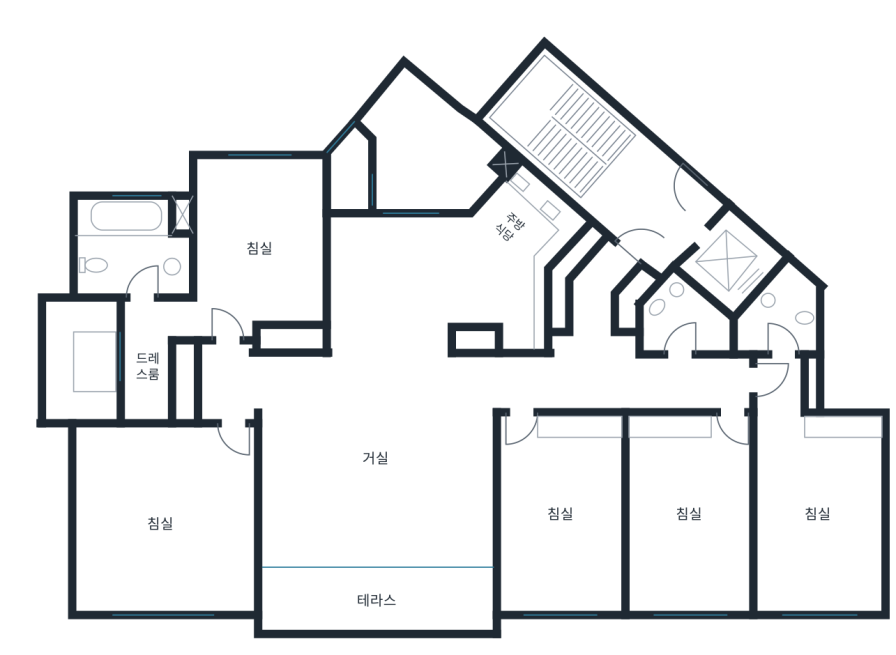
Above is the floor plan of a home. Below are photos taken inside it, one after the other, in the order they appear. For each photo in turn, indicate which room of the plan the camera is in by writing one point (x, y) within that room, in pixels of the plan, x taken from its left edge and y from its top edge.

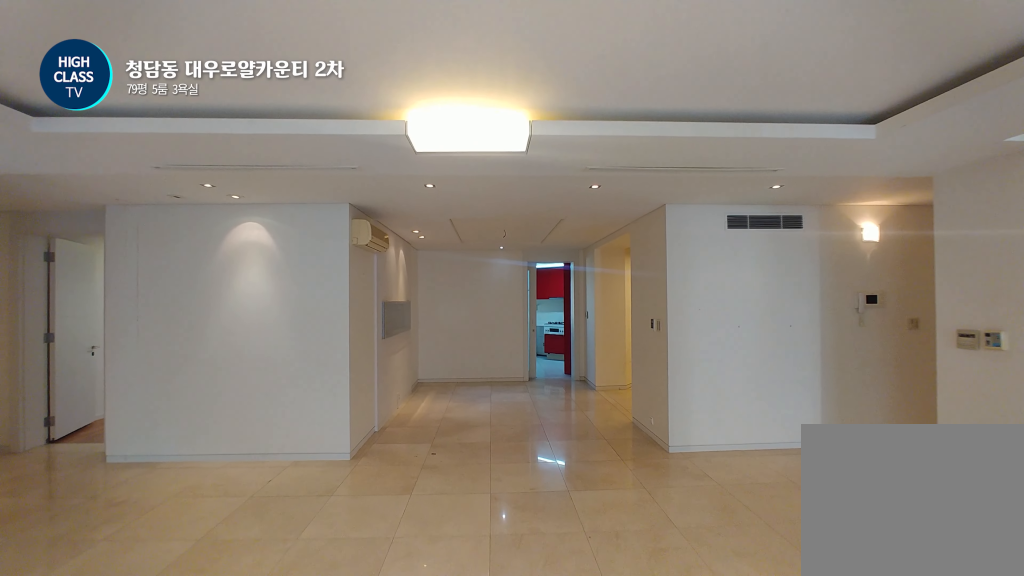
(376, 470)
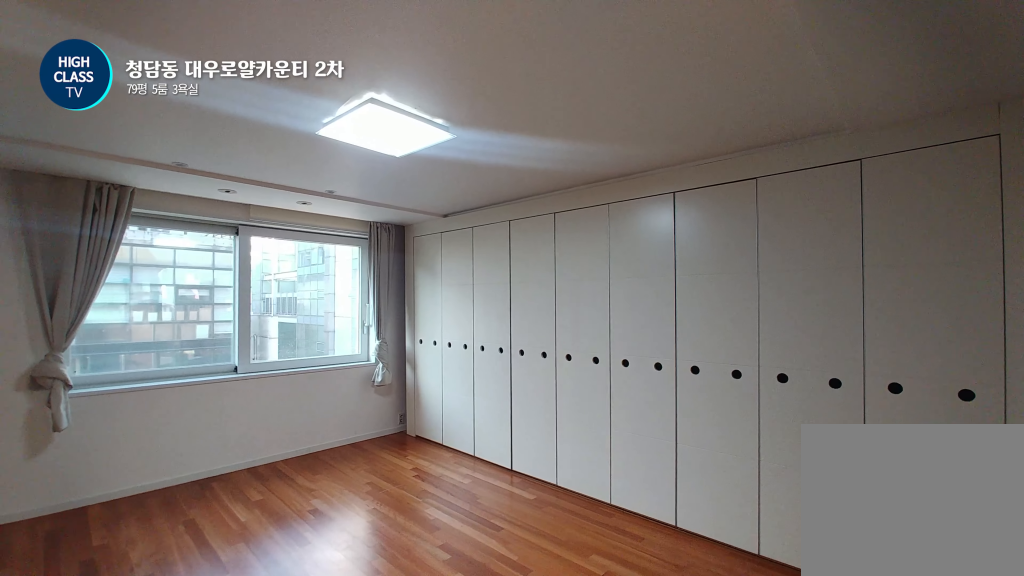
(165, 522)
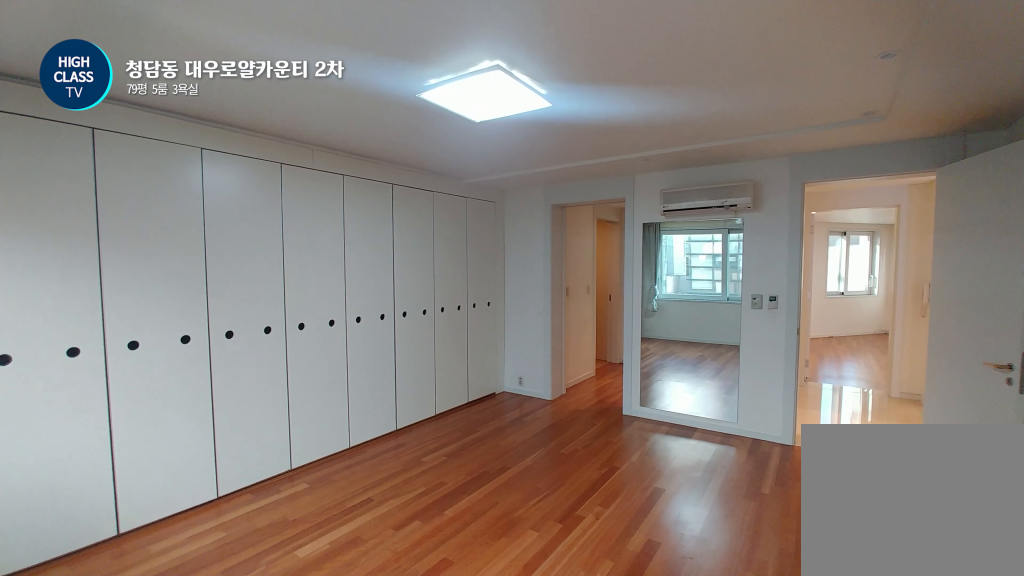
(165, 522)
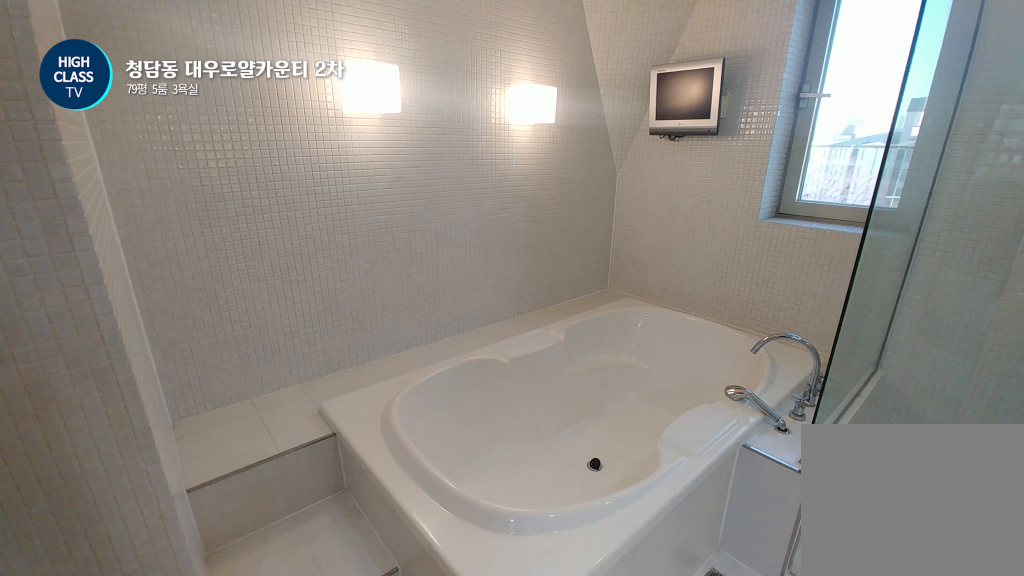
(134, 248)
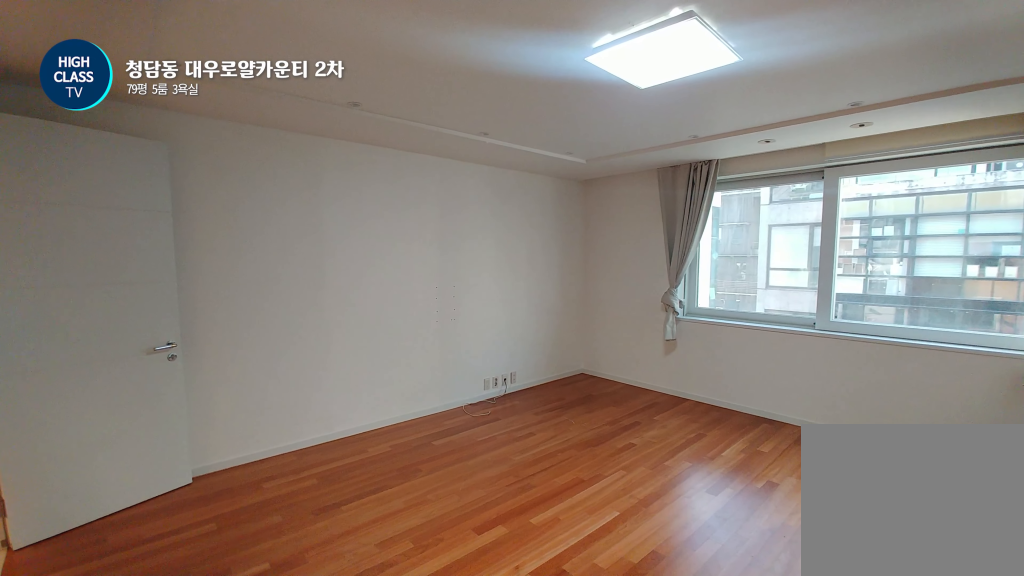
(162, 523)
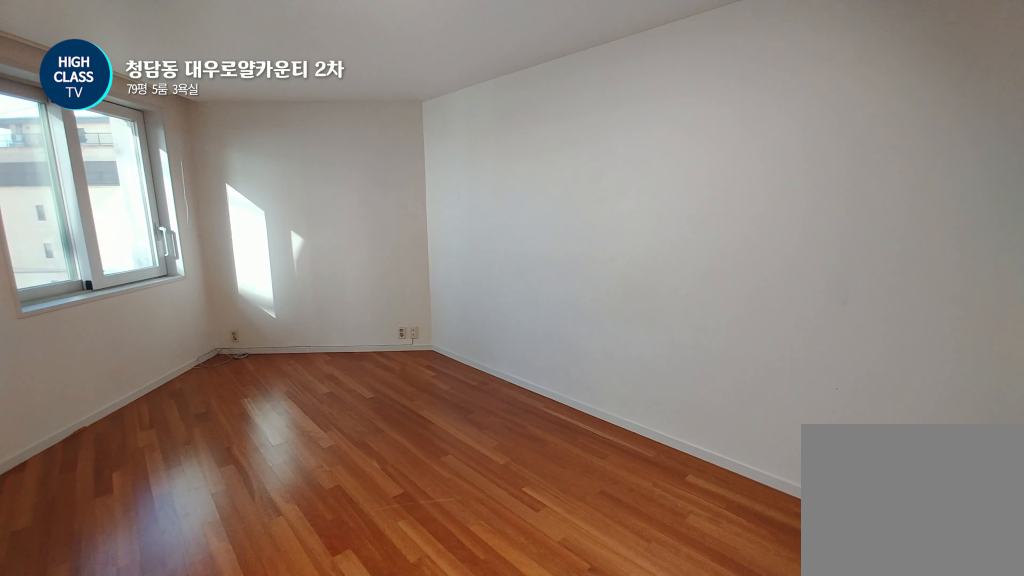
(259, 253)
